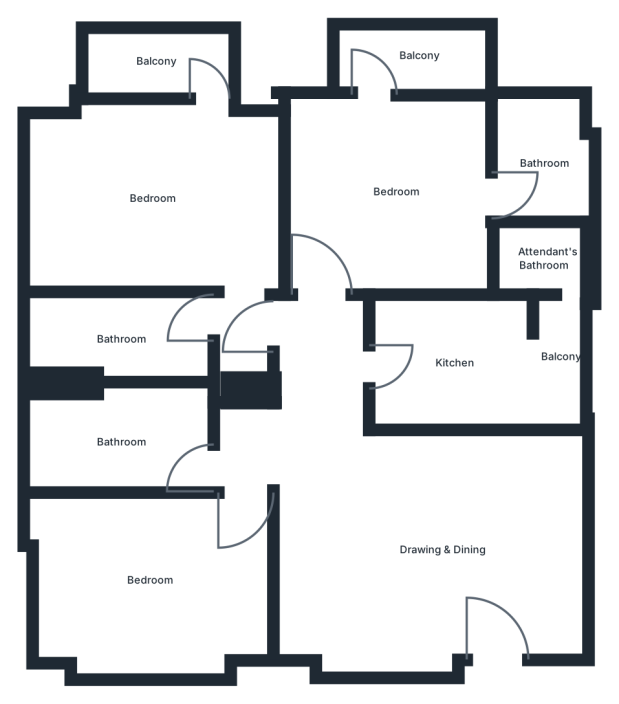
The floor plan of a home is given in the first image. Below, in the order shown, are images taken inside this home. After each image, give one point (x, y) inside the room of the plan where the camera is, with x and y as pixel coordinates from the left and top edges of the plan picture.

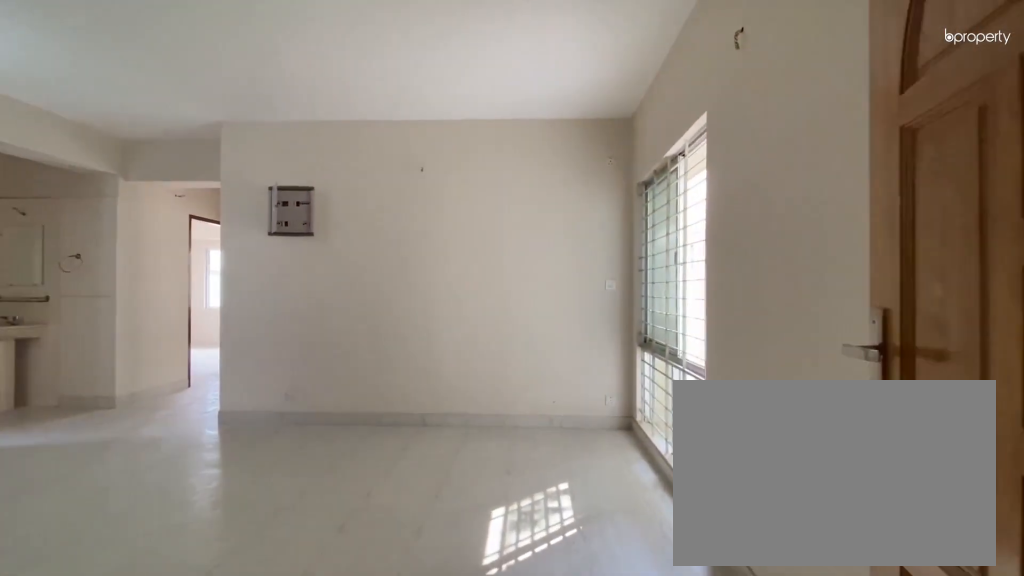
(442, 553)
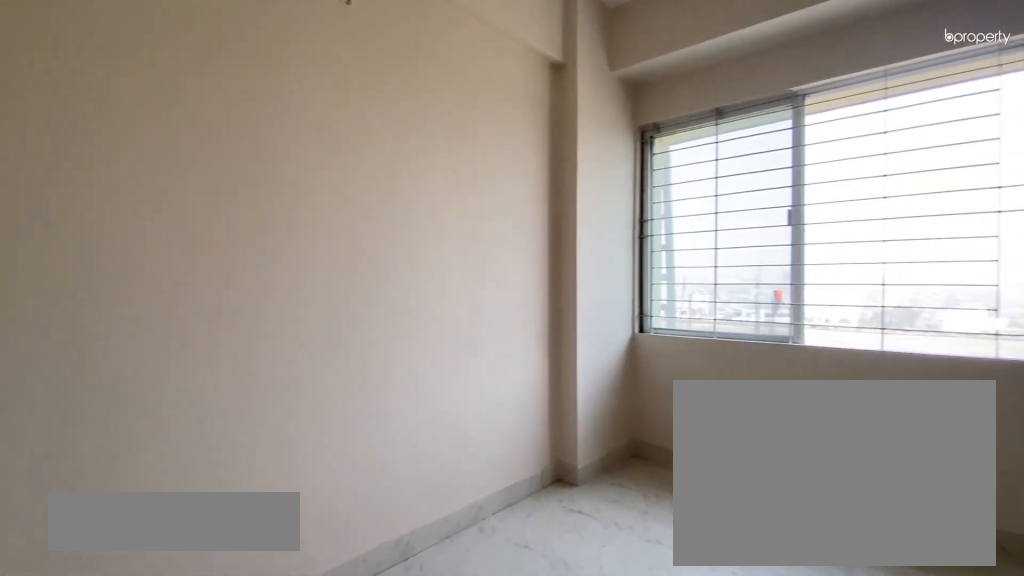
(149, 581)
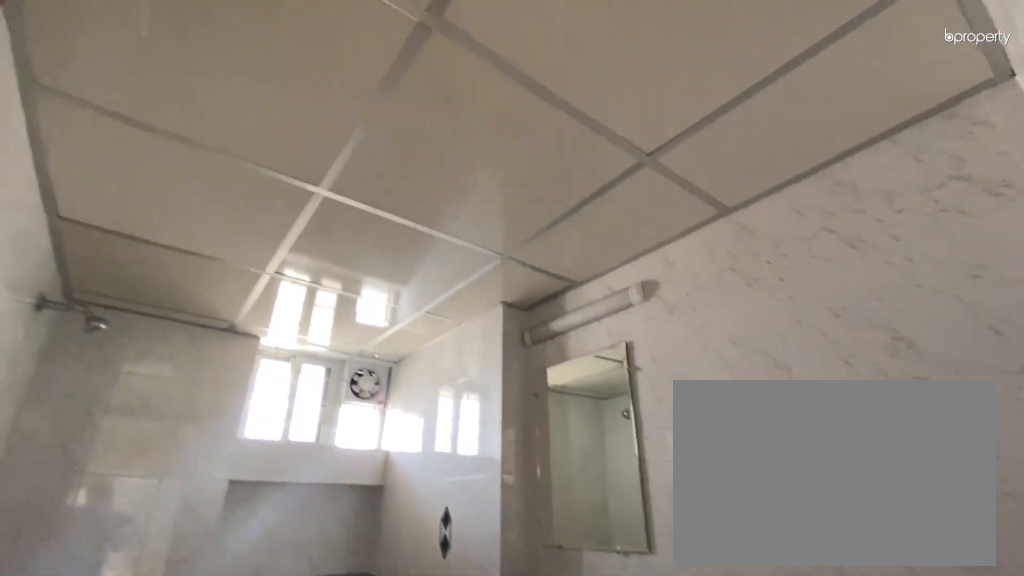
(118, 442)
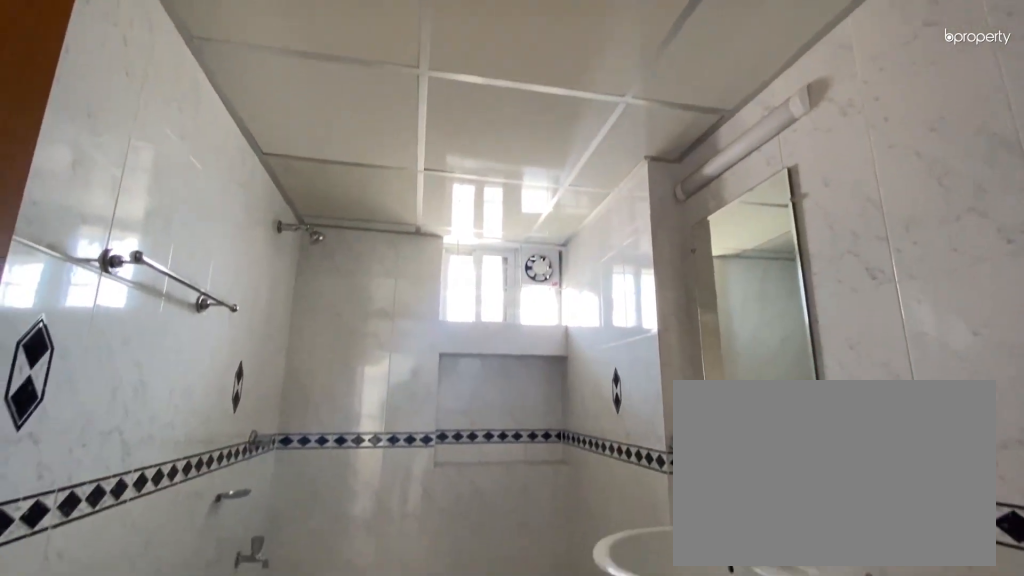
(118, 442)
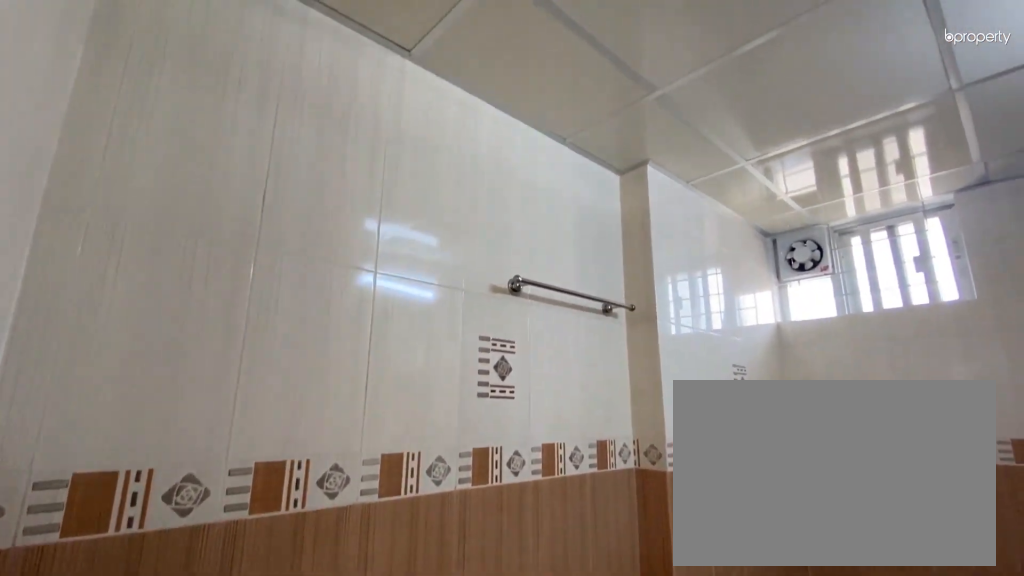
(119, 339)
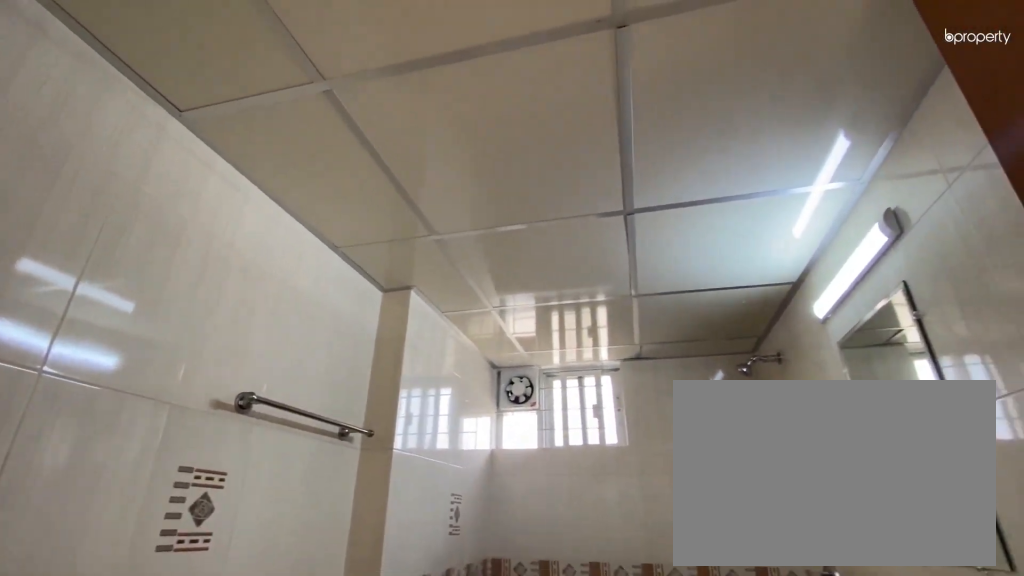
(119, 339)
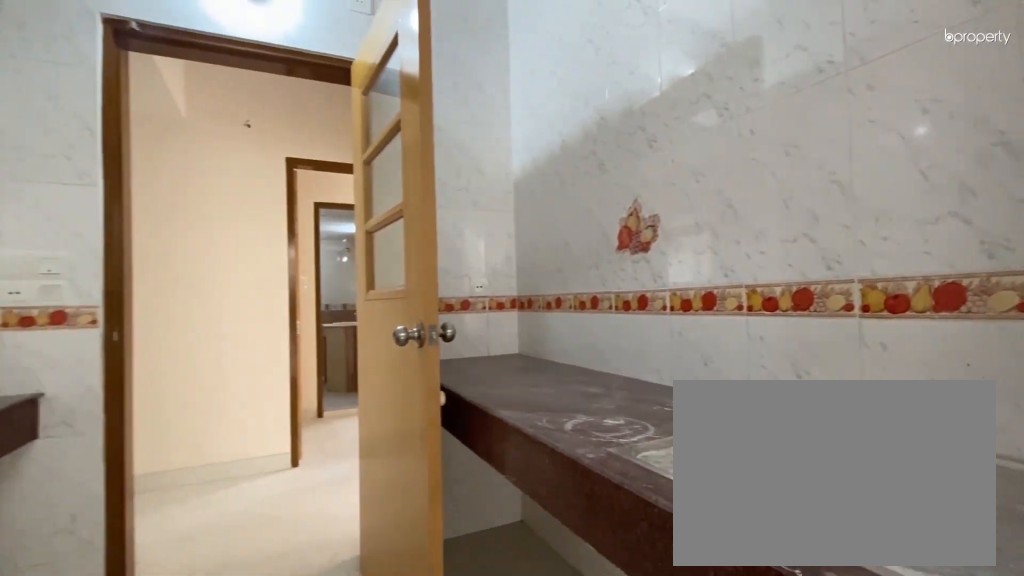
(452, 364)
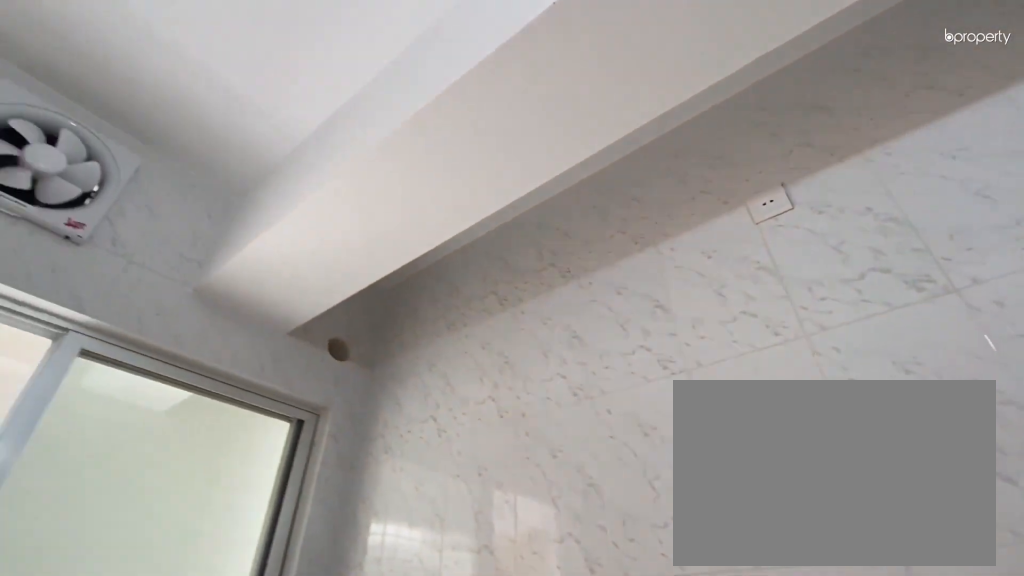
(452, 364)
